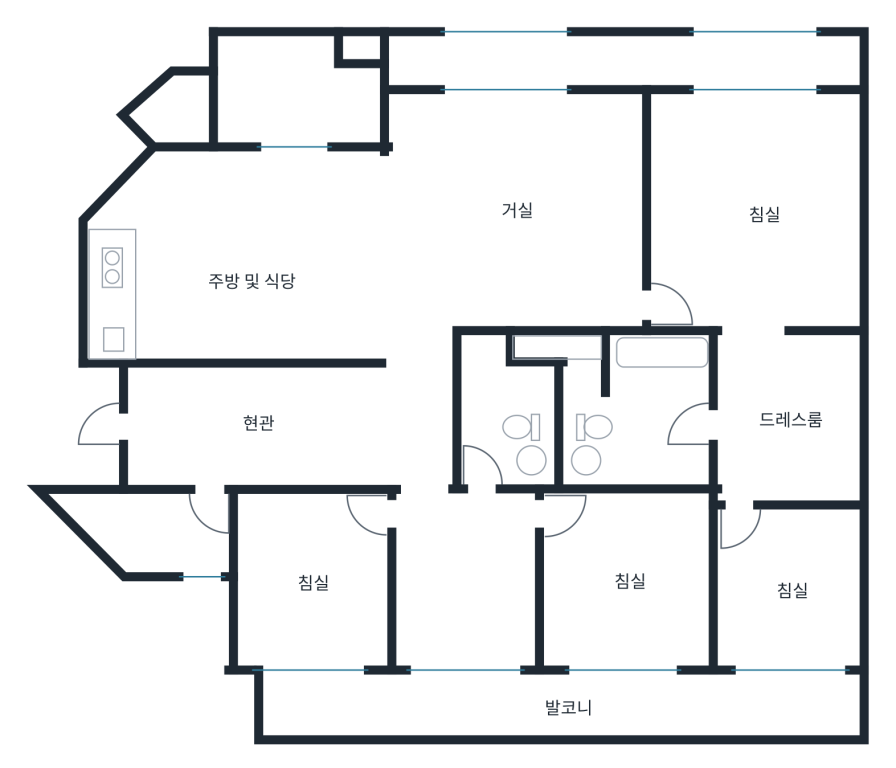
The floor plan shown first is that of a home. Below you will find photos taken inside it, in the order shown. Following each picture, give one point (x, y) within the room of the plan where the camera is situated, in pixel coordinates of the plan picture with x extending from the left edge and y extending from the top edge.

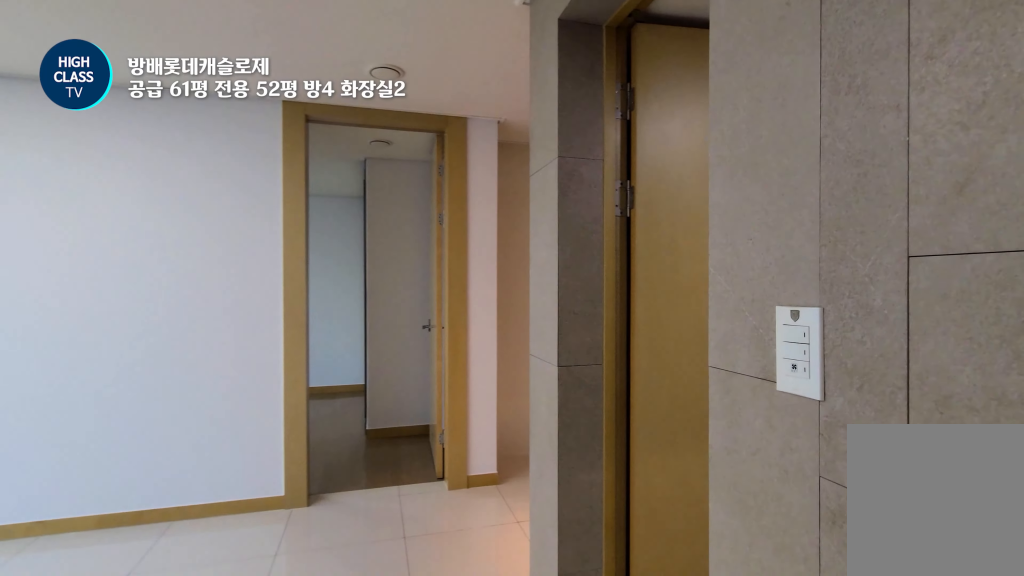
(466, 594)
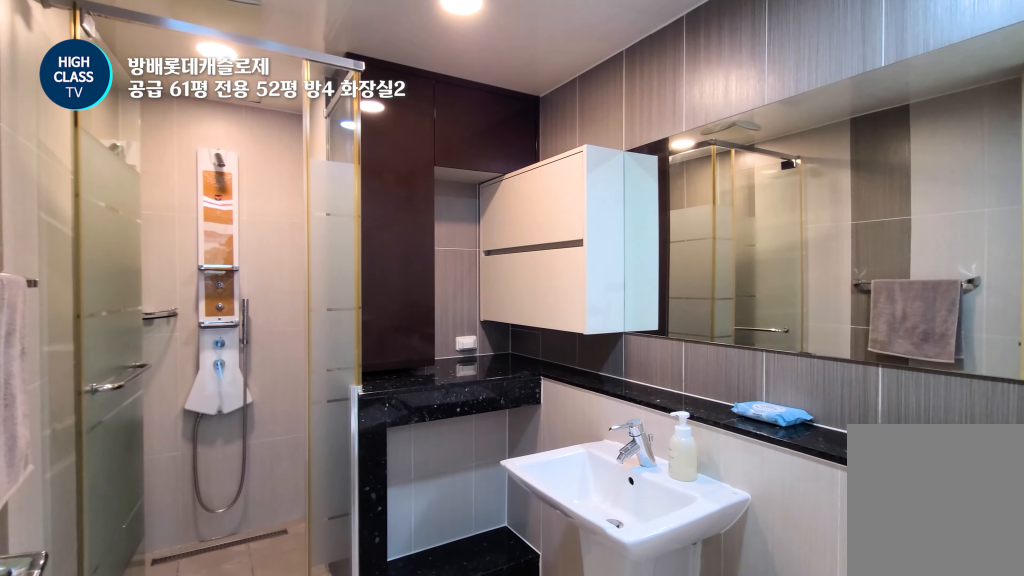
(504, 410)
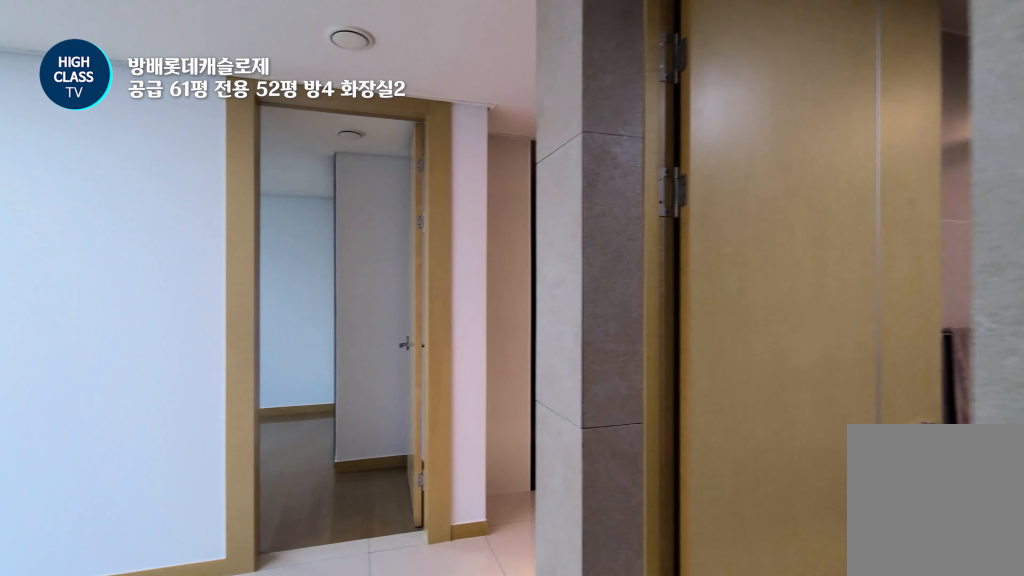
(466, 594)
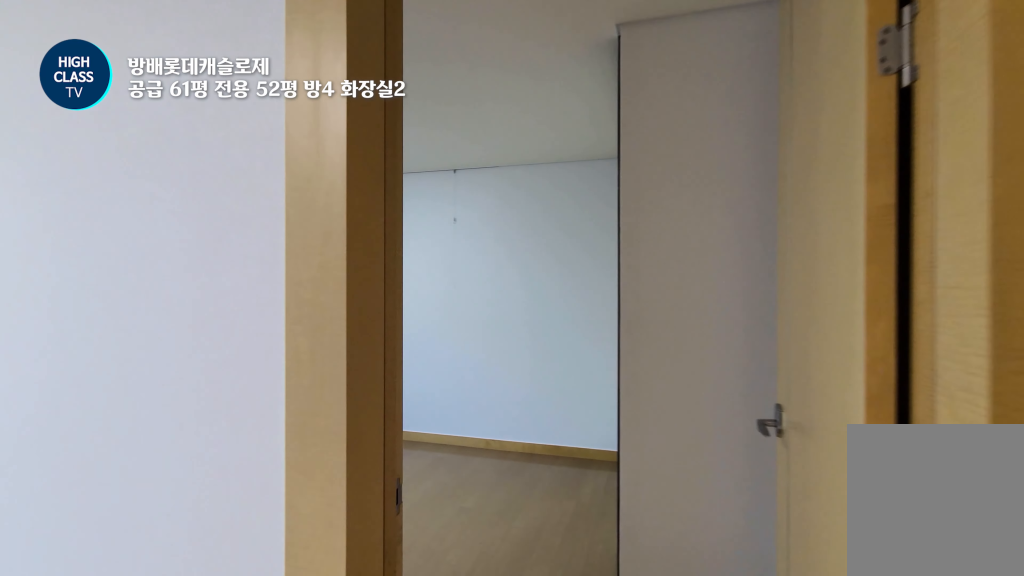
(466, 594)
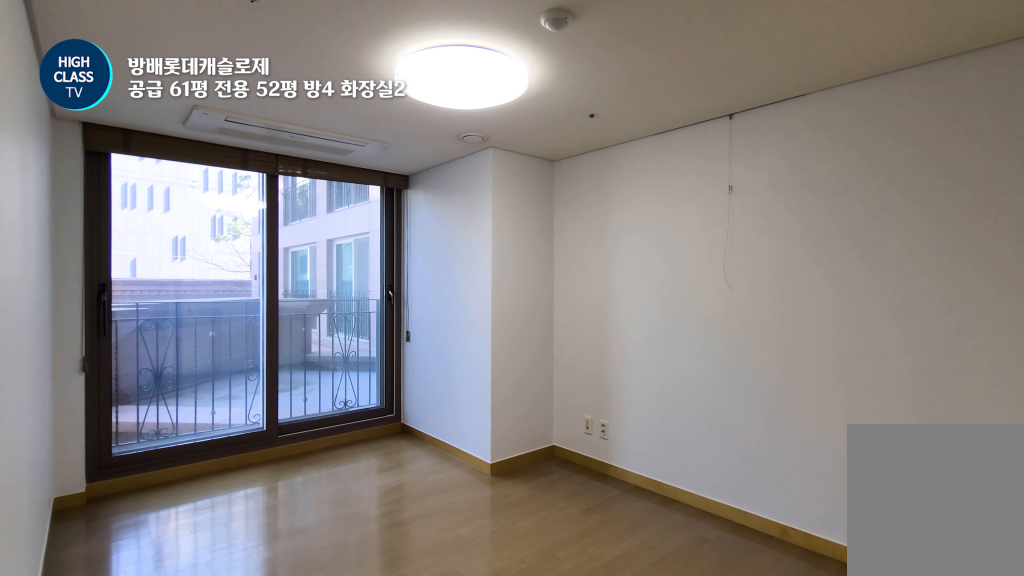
(316, 609)
